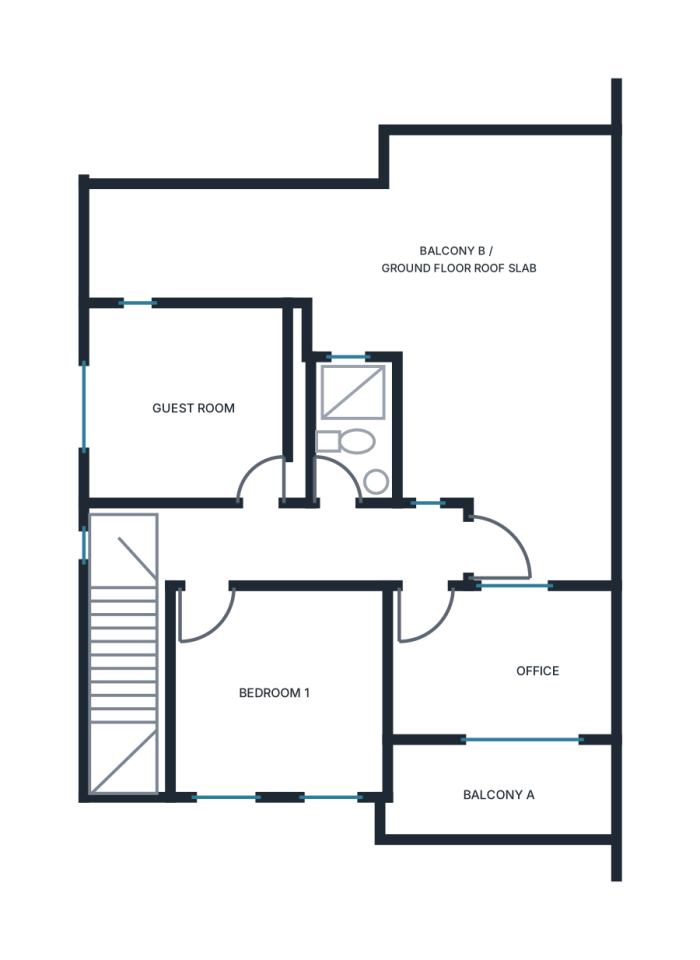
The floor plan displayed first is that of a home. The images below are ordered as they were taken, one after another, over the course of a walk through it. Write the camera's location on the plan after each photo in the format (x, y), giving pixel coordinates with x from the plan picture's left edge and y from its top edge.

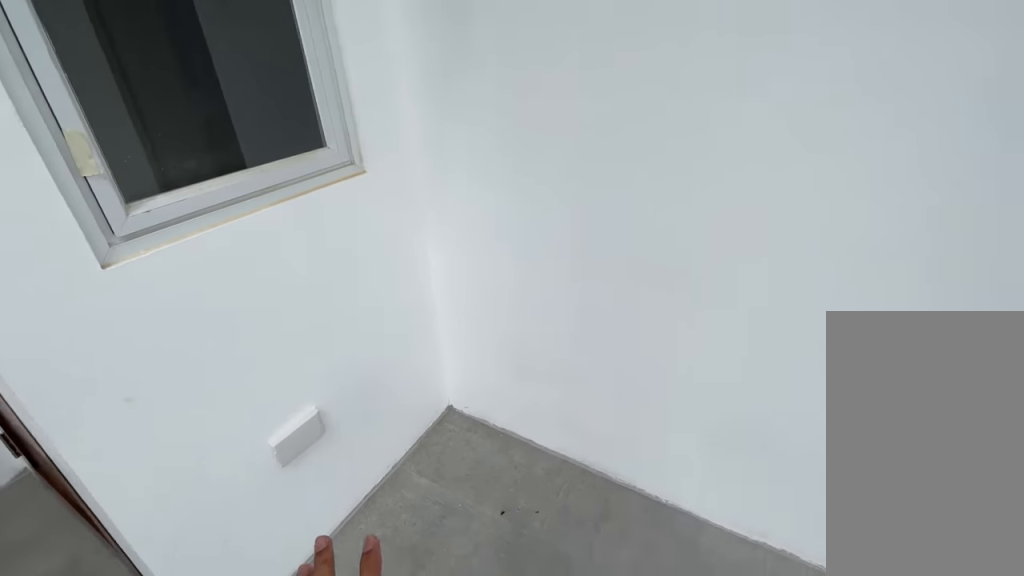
(464, 459)
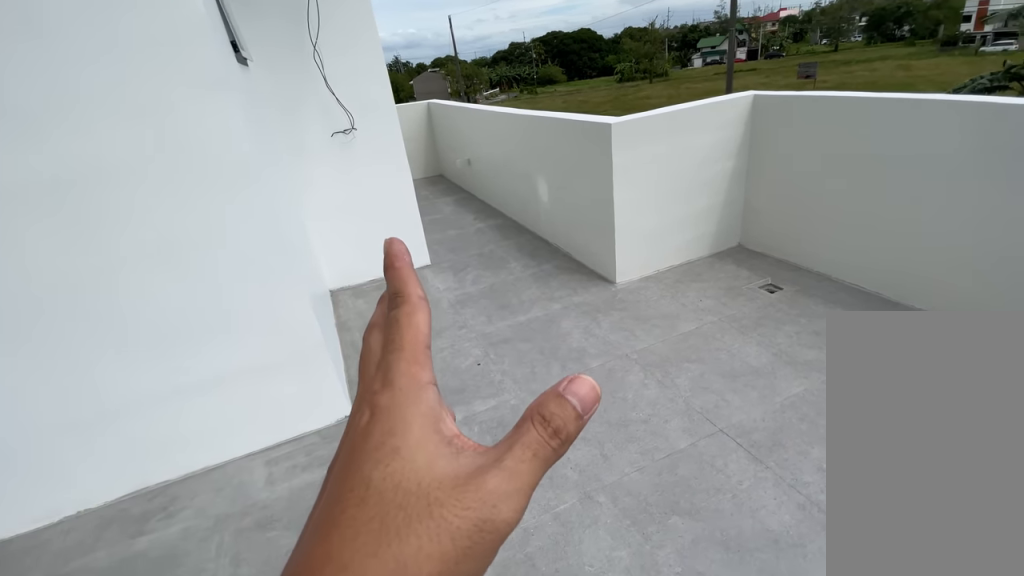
(494, 302)
